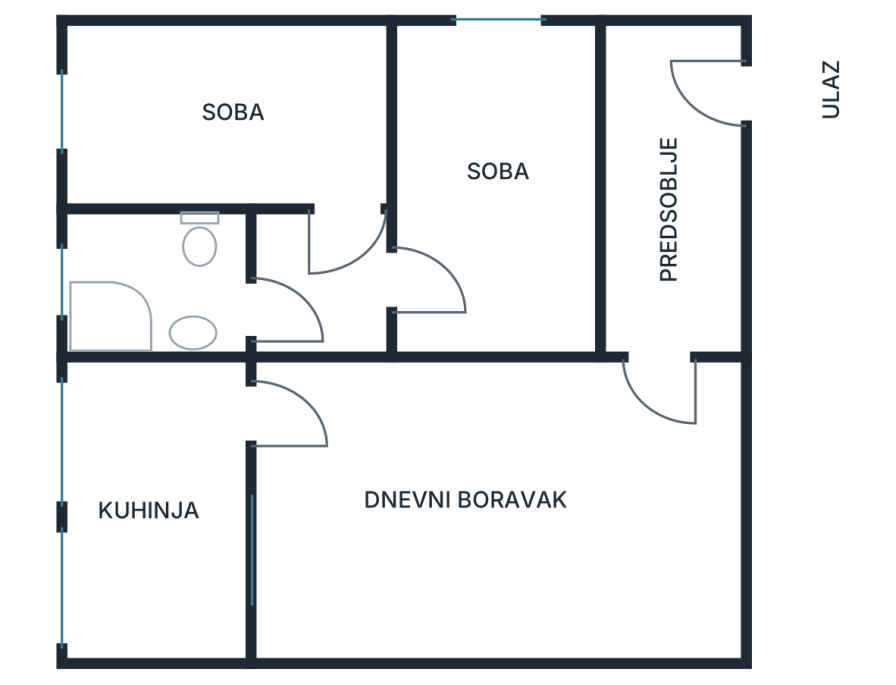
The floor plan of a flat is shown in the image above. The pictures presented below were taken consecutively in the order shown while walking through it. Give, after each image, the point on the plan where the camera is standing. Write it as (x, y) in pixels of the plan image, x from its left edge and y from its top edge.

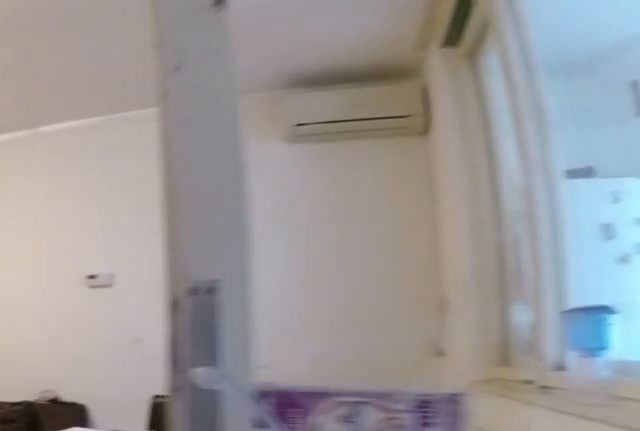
(306, 364)
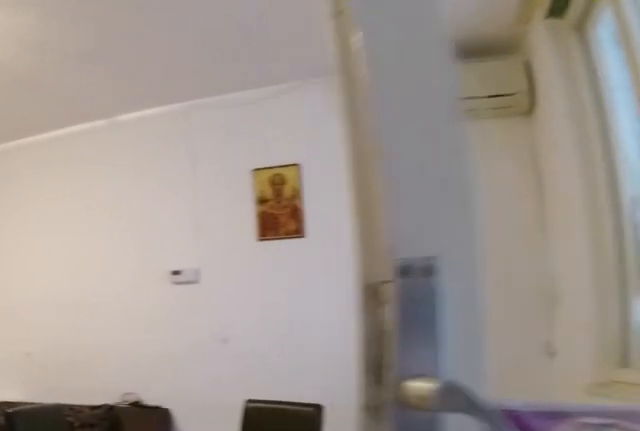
(301, 375)
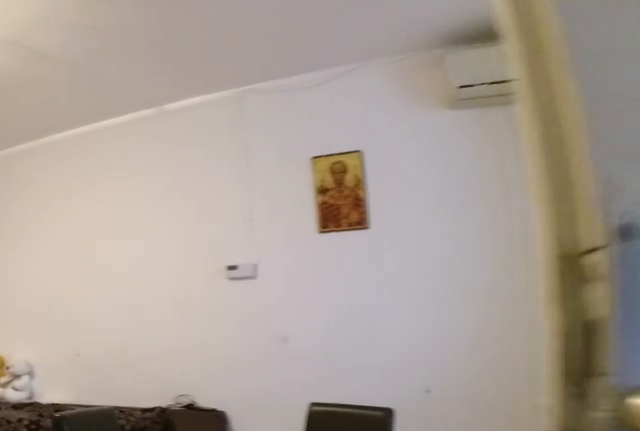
(296, 385)
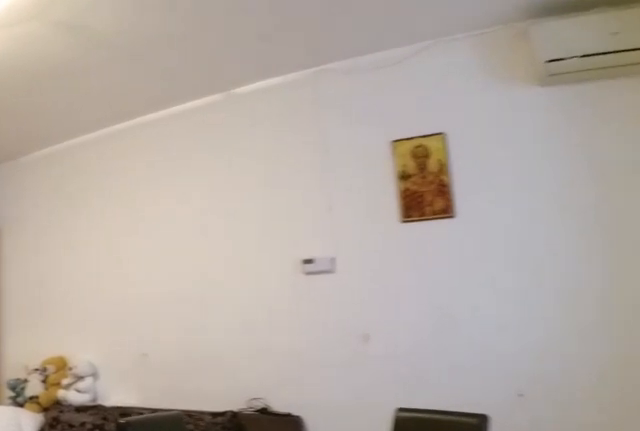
(296, 389)
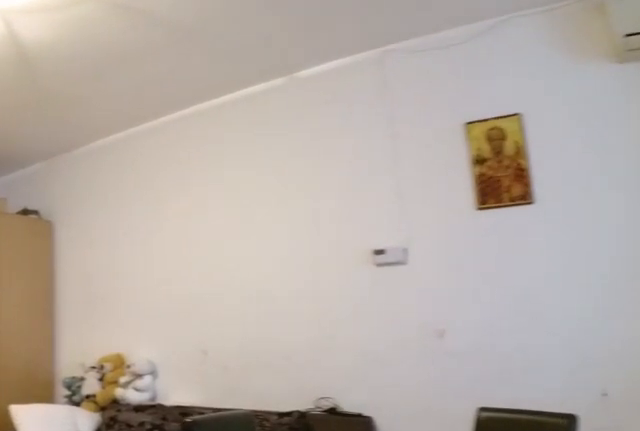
(296, 389)
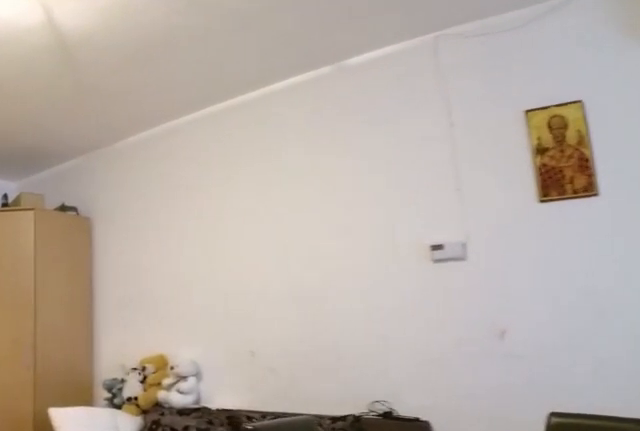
(296, 389)
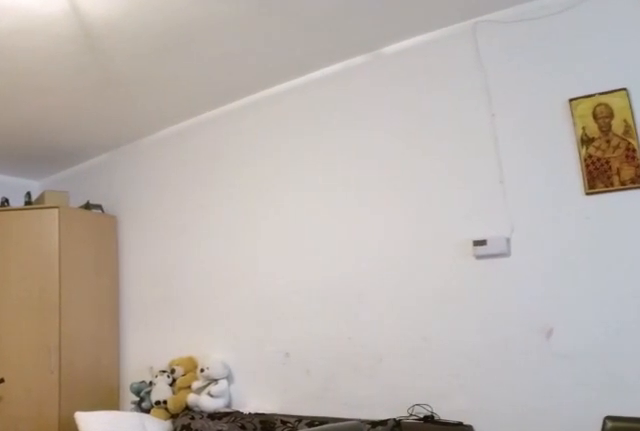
(295, 389)
